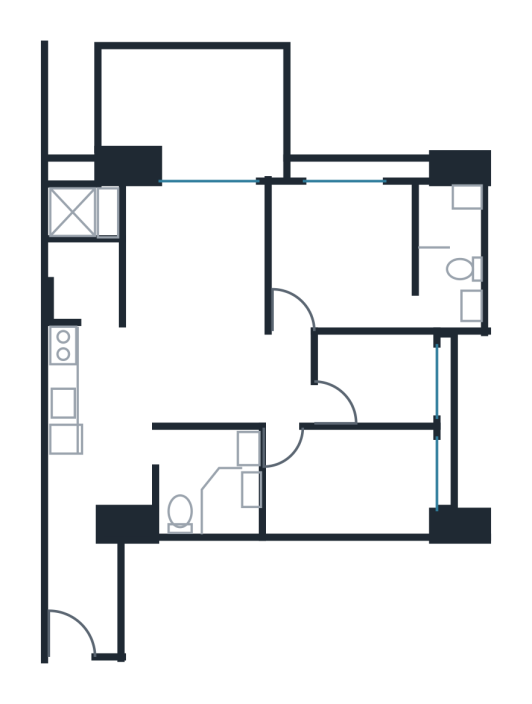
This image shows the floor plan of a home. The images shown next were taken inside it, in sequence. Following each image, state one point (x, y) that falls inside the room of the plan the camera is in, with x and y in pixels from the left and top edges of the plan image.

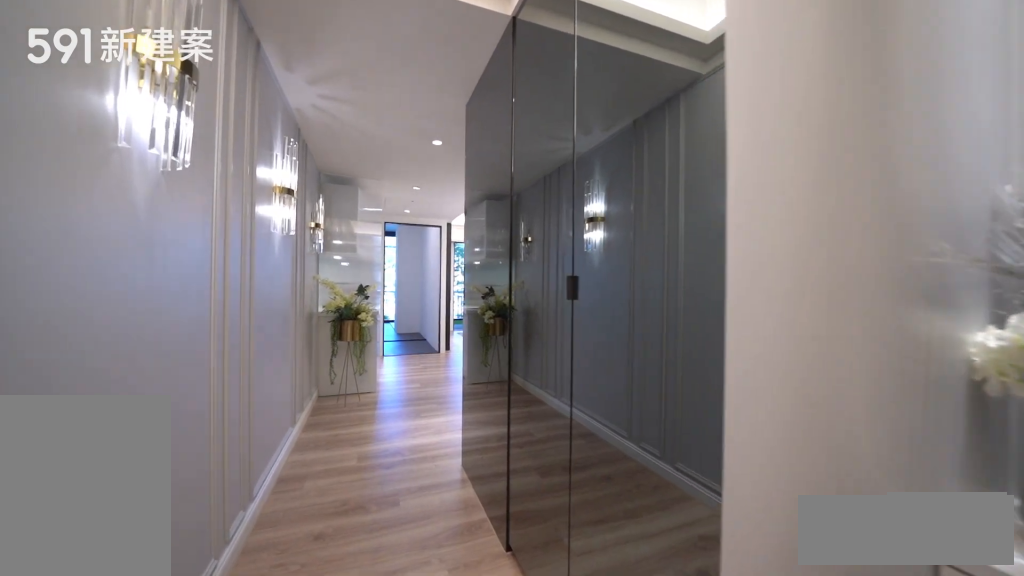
(86, 583)
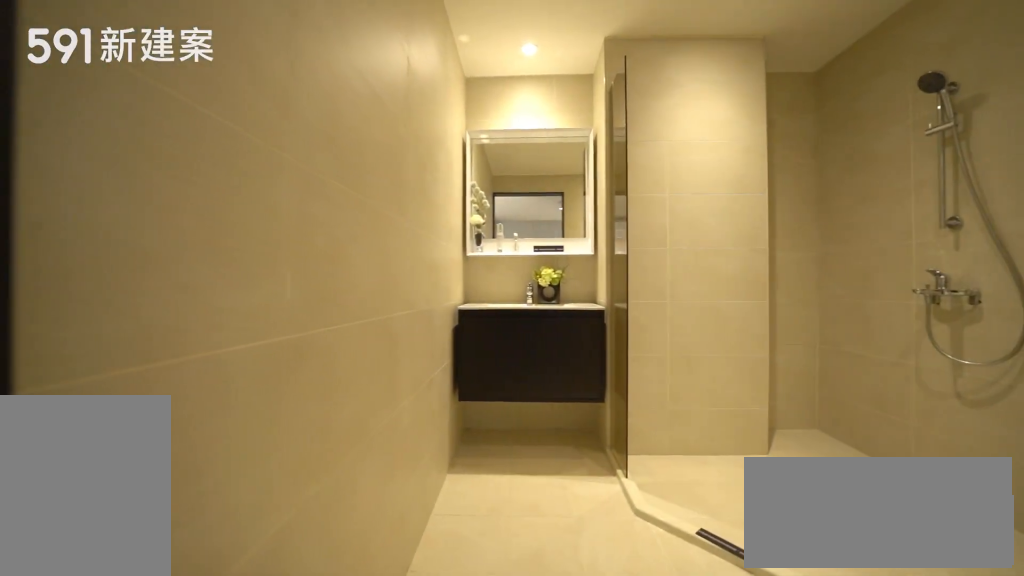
(210, 482)
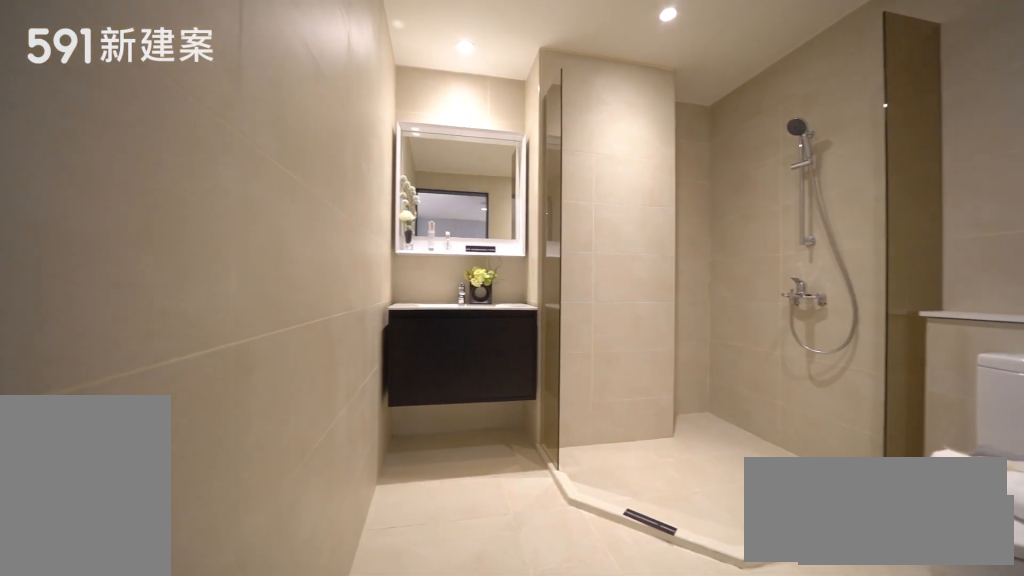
(210, 482)
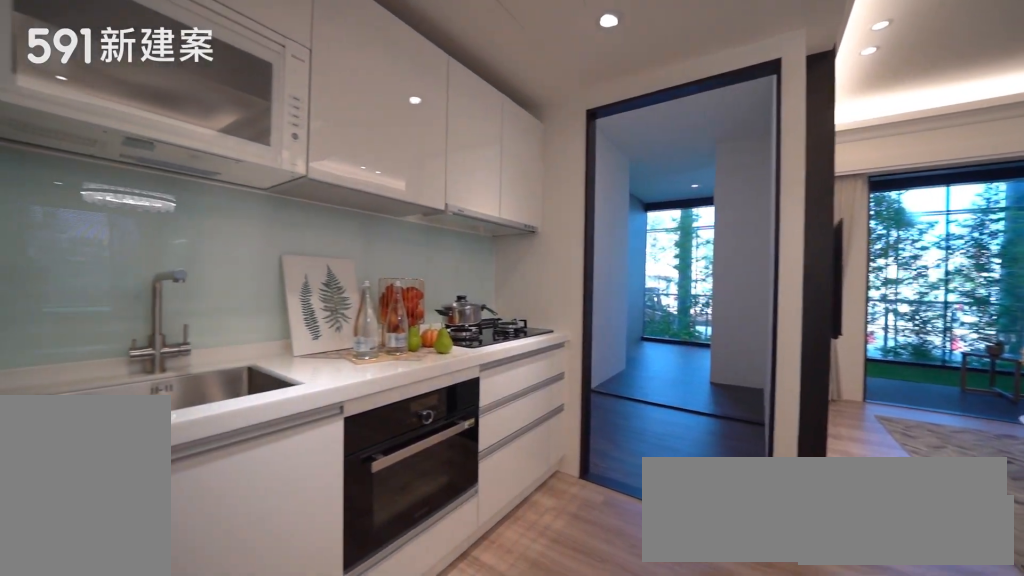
(83, 401)
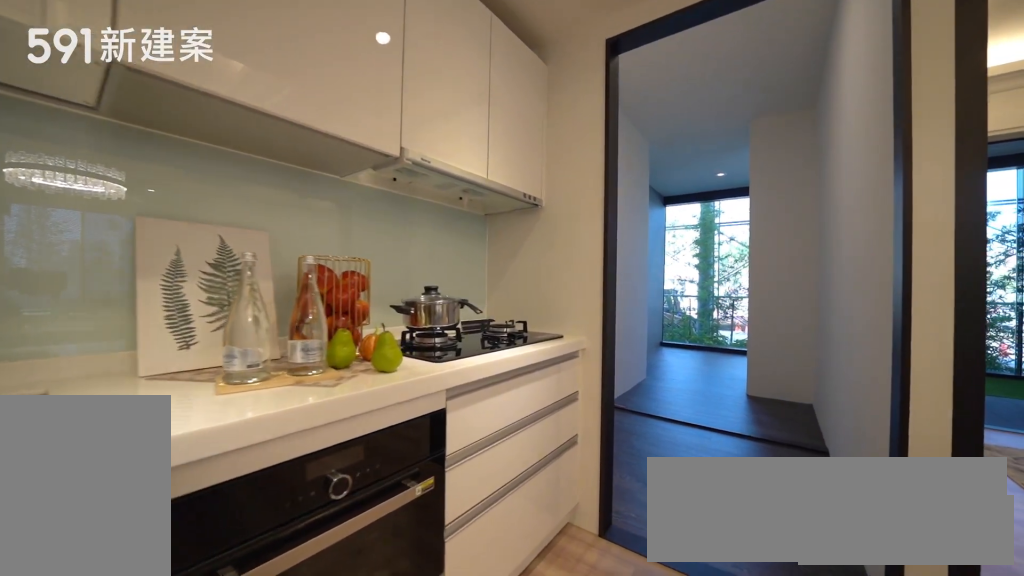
(83, 401)
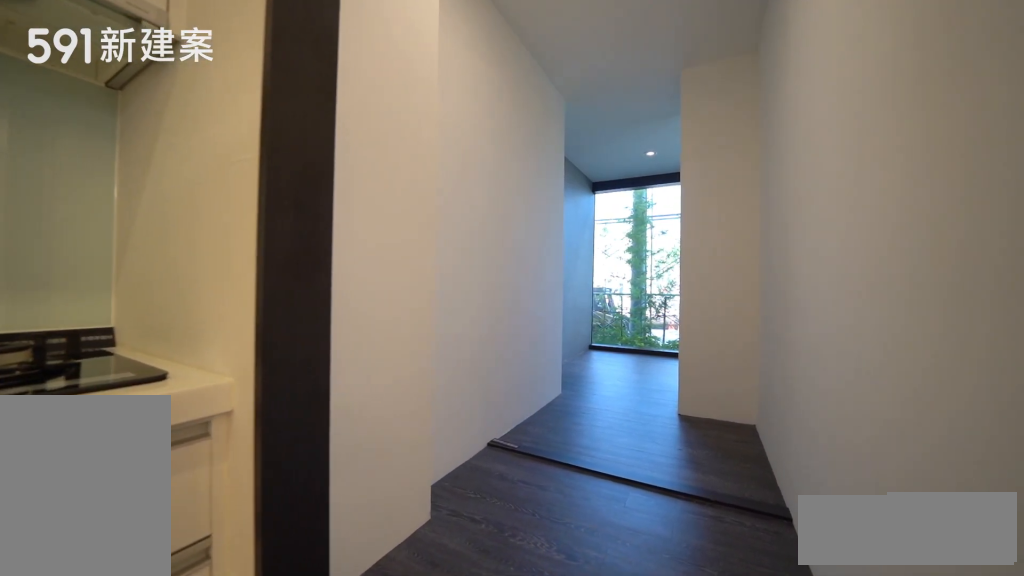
(78, 286)
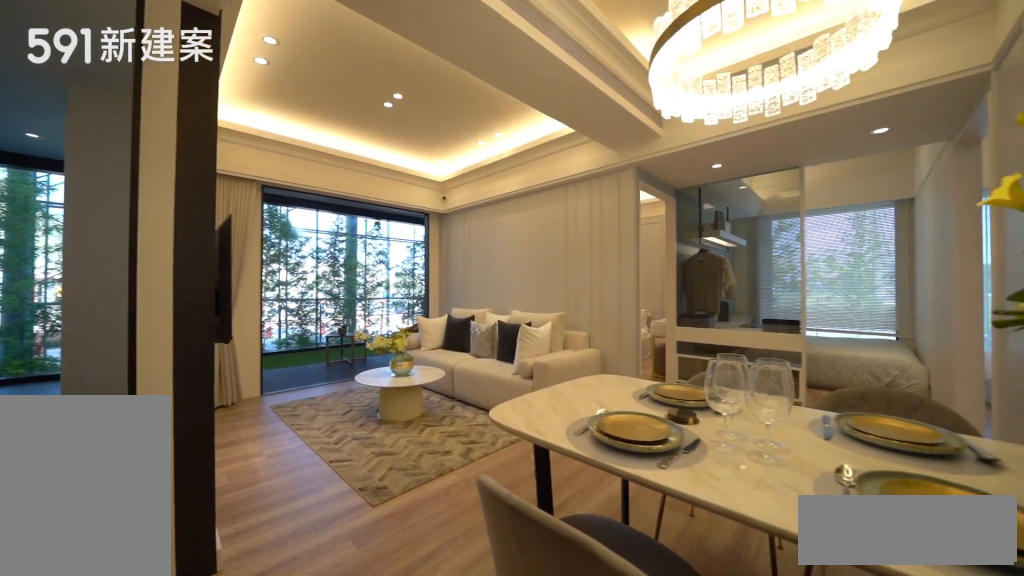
(208, 375)
